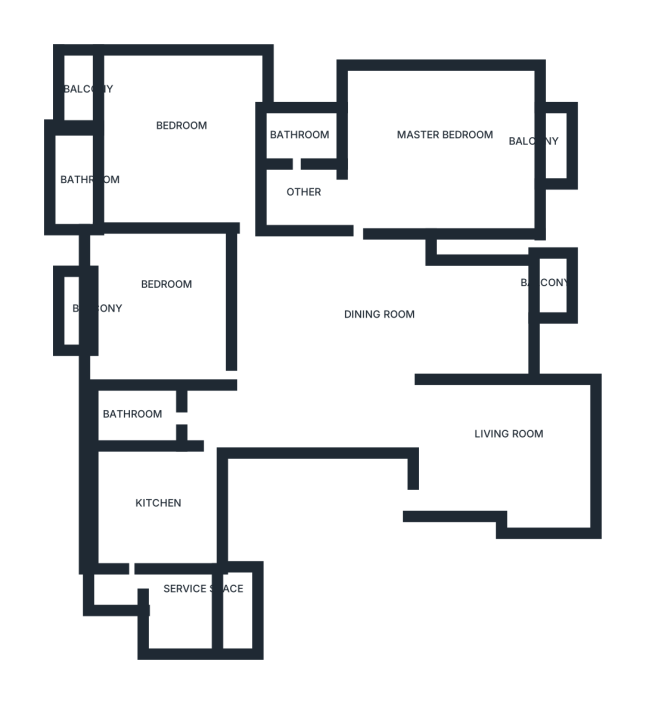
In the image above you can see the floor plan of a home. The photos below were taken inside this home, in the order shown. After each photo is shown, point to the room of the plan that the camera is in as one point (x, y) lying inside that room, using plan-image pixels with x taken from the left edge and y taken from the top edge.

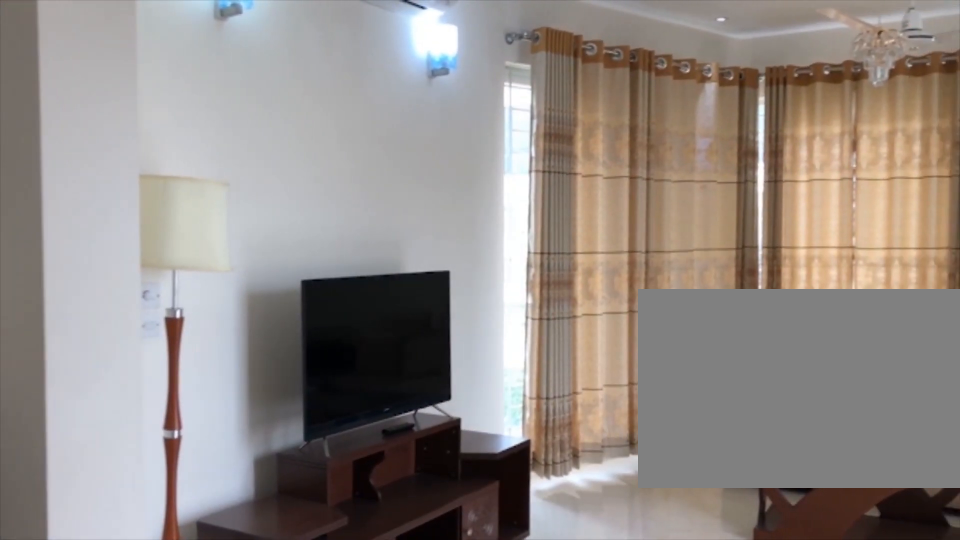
(517, 464)
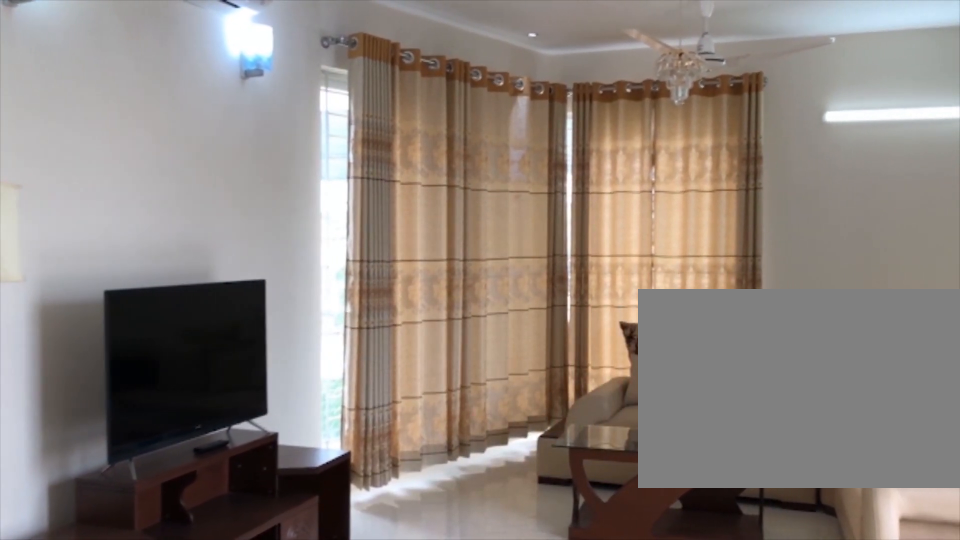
(517, 464)
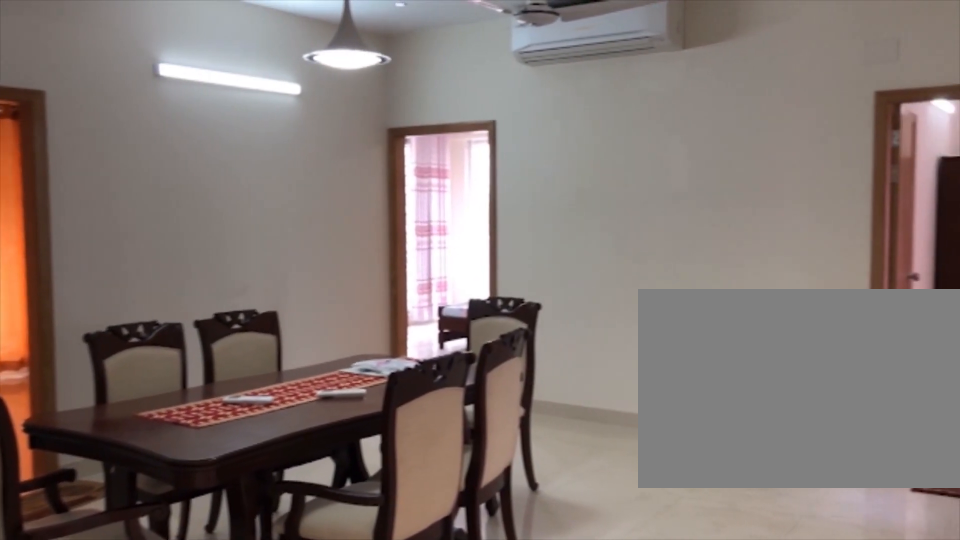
(355, 301)
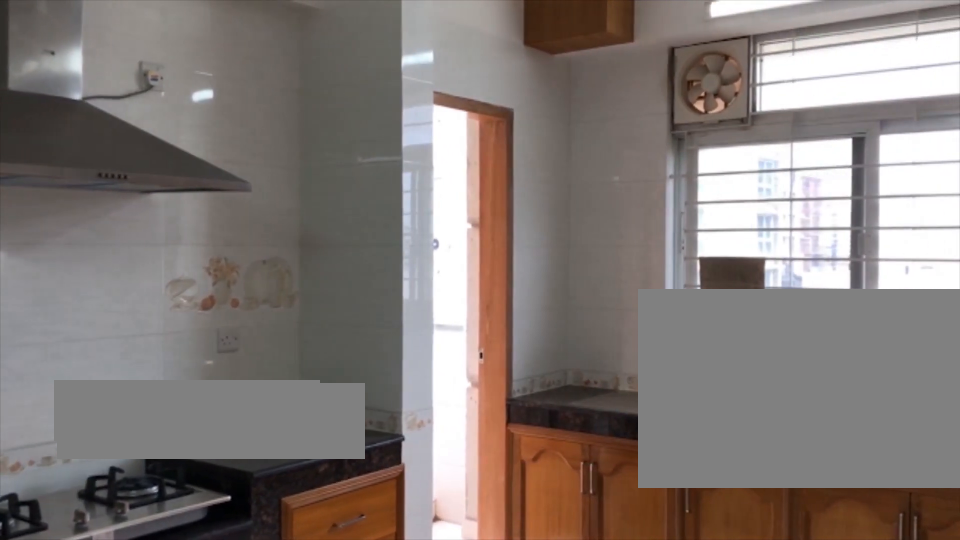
(157, 493)
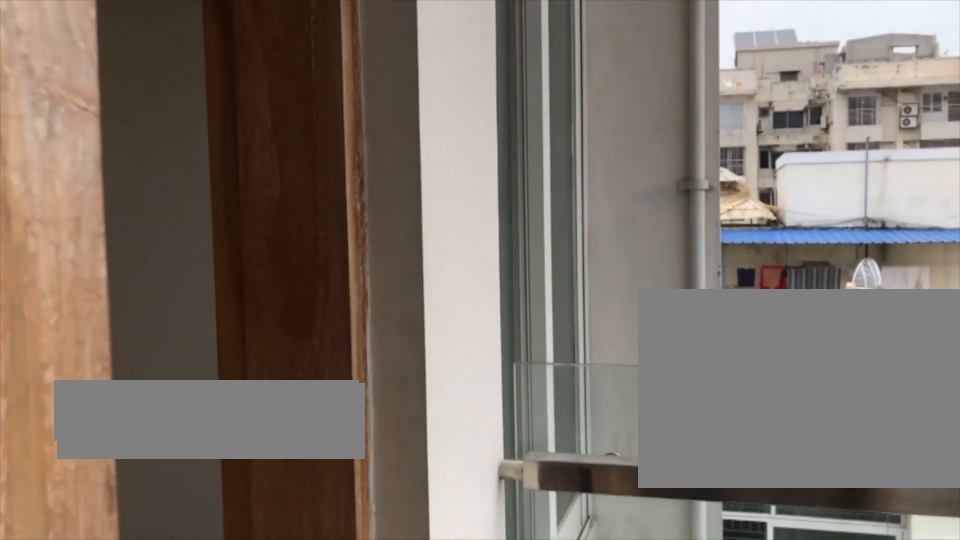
(145, 577)
